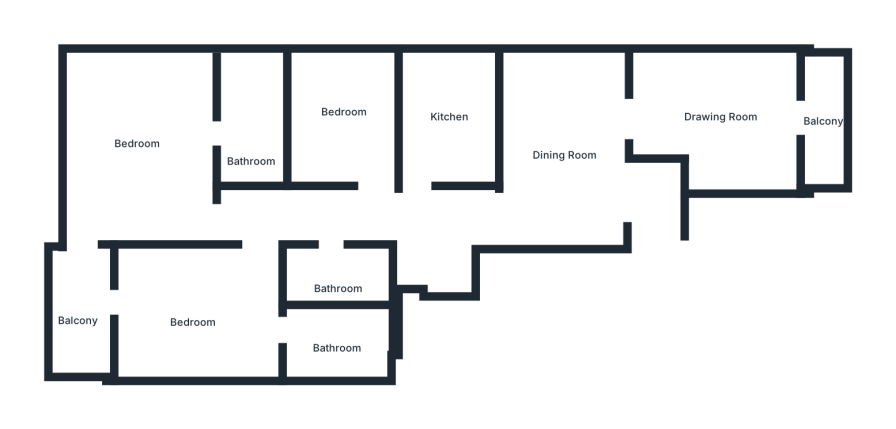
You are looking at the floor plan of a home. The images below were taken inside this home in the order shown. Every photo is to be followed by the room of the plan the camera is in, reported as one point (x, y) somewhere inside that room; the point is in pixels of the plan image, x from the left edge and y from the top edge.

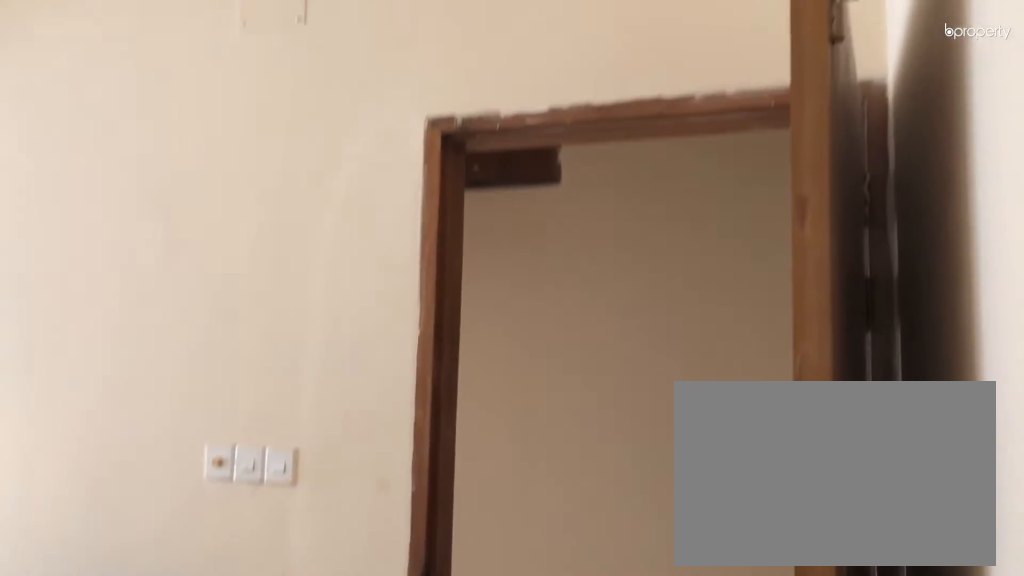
(204, 317)
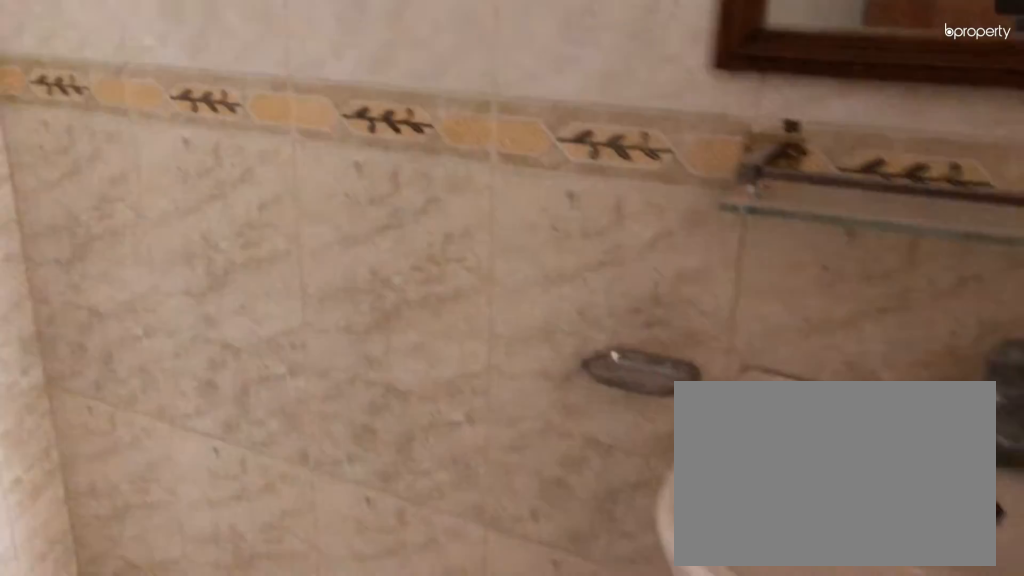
(340, 345)
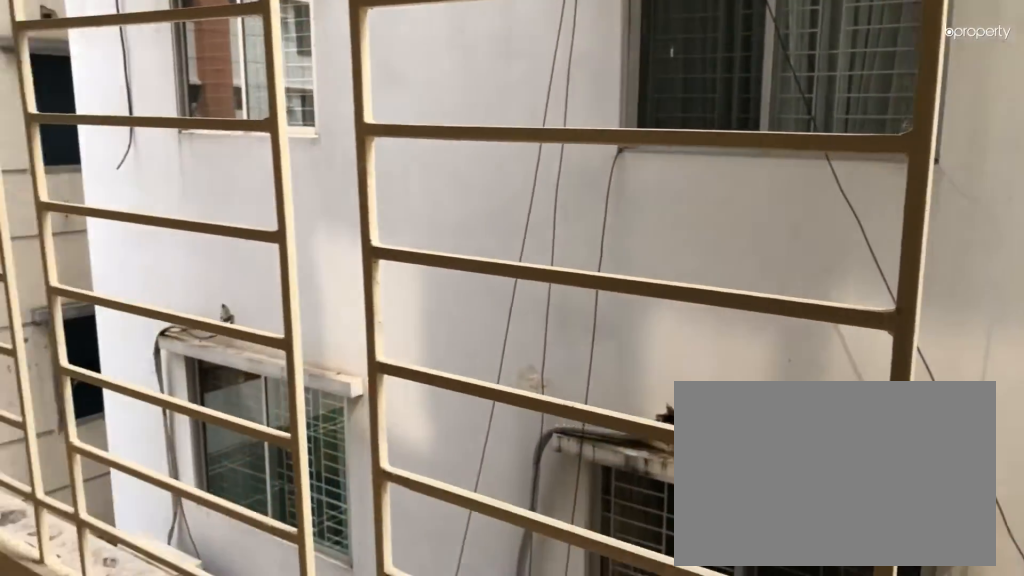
(87, 320)
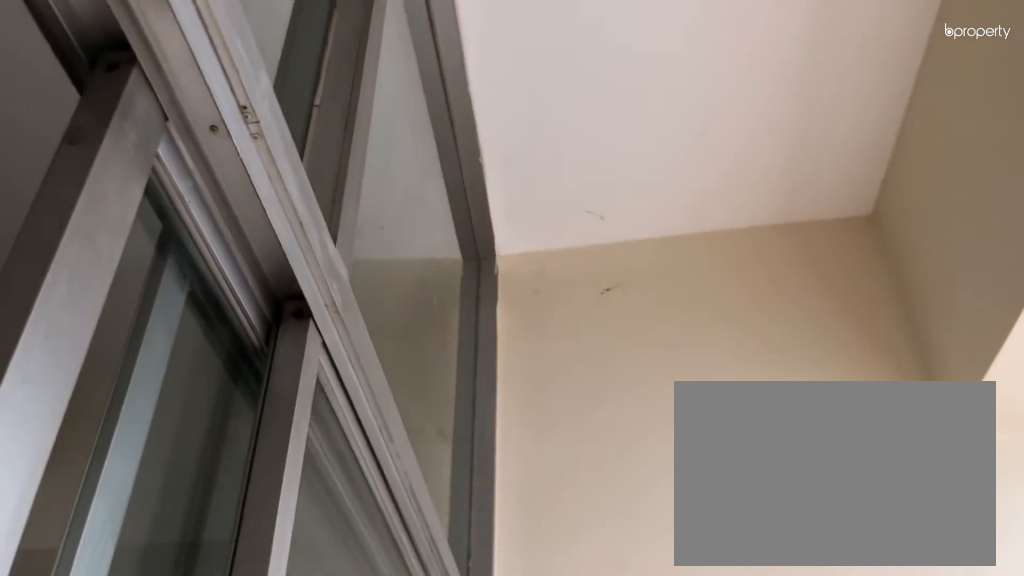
(87, 320)
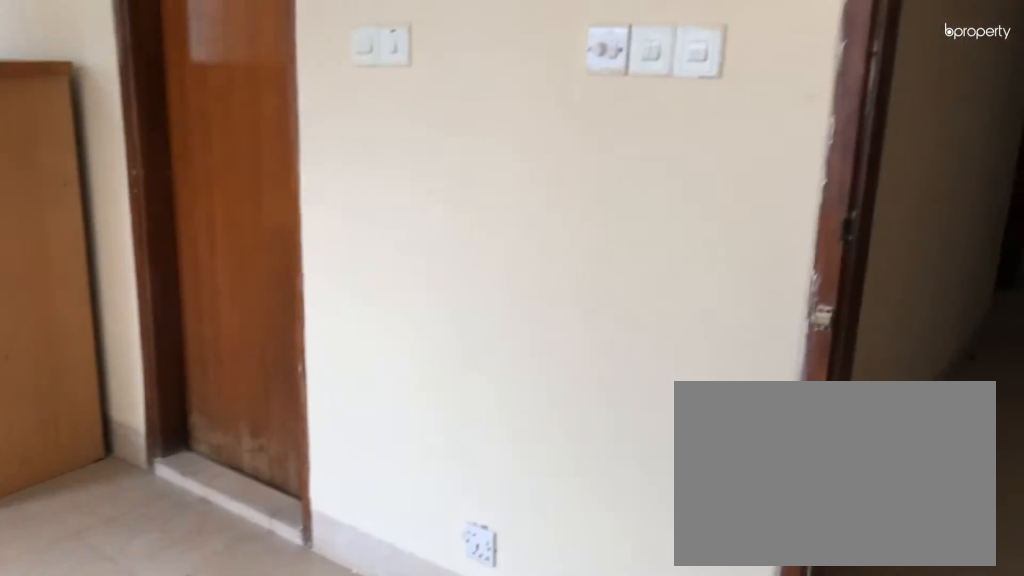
(144, 144)
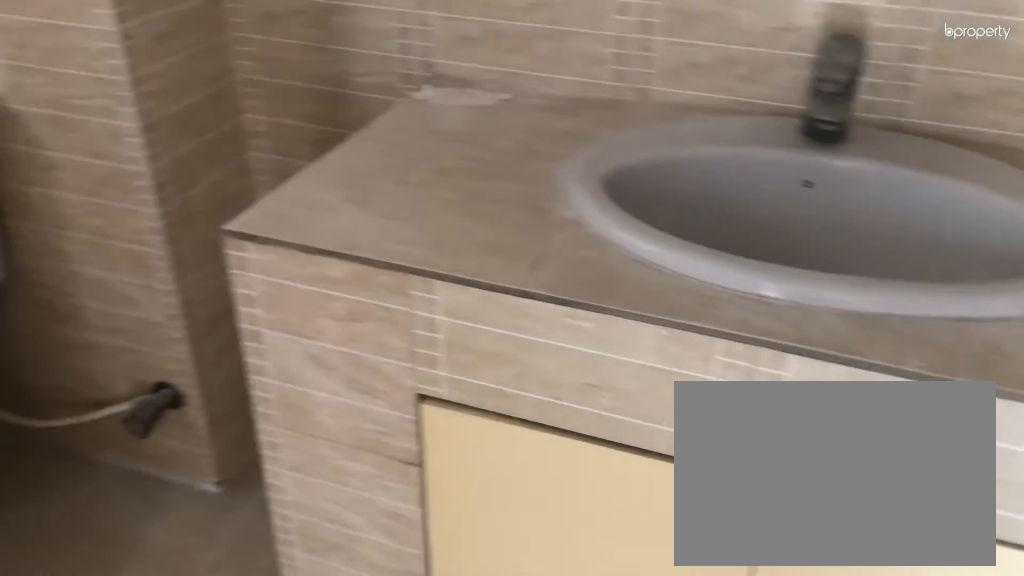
(256, 119)
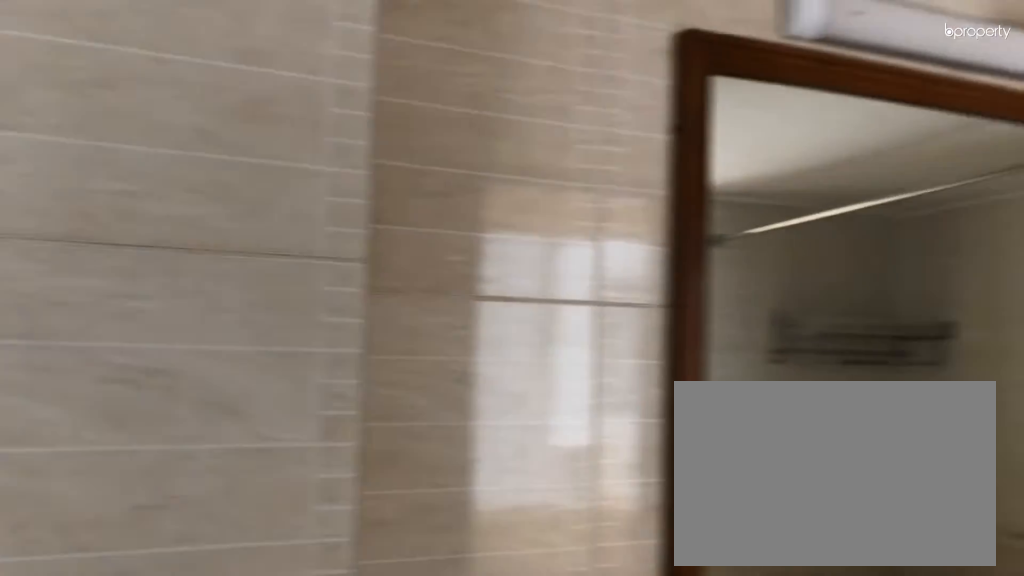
(256, 119)
